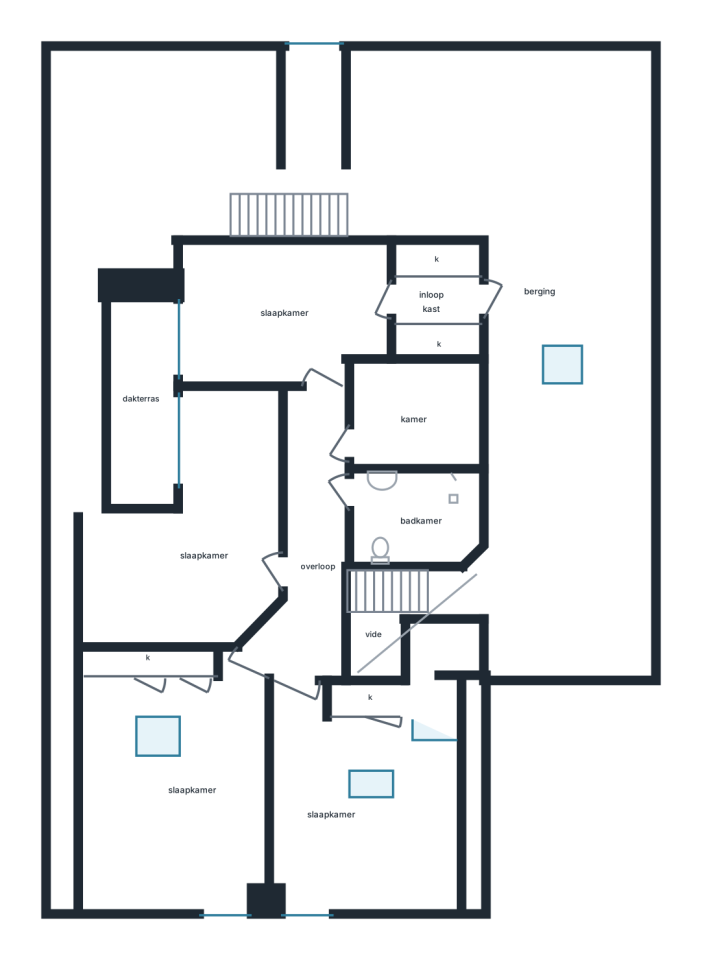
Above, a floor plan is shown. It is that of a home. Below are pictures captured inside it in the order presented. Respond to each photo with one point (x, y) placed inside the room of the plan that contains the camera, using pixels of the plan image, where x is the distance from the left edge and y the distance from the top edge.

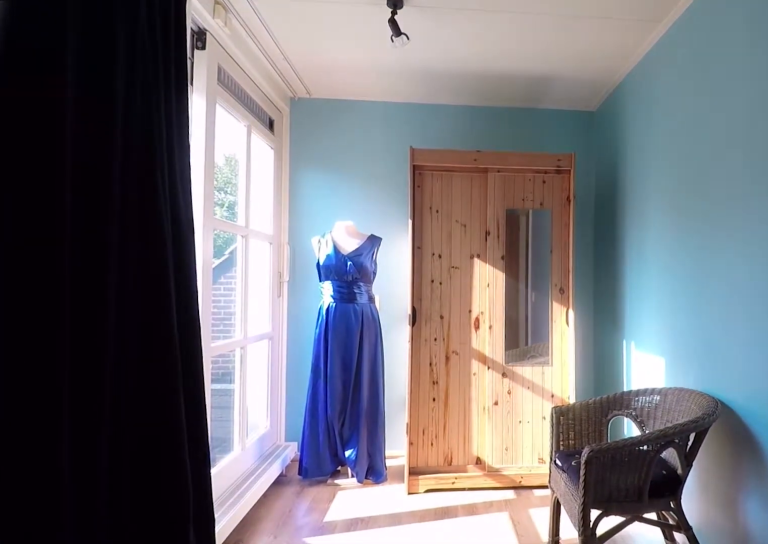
(214, 526)
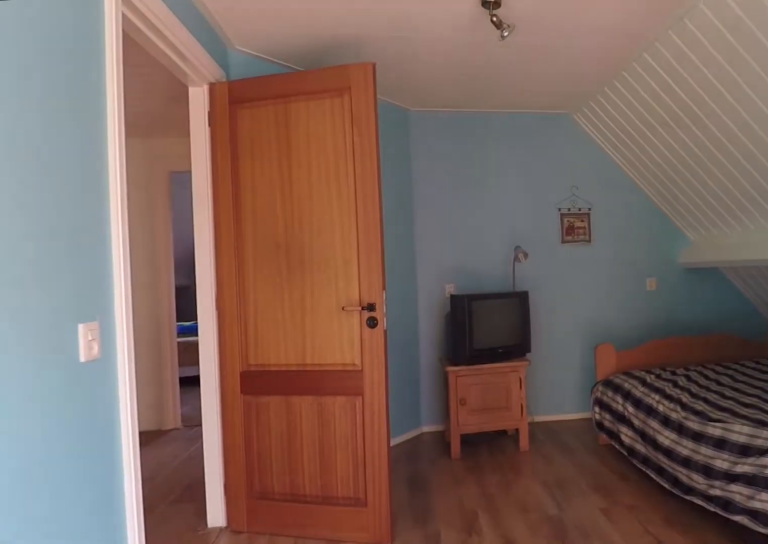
(214, 526)
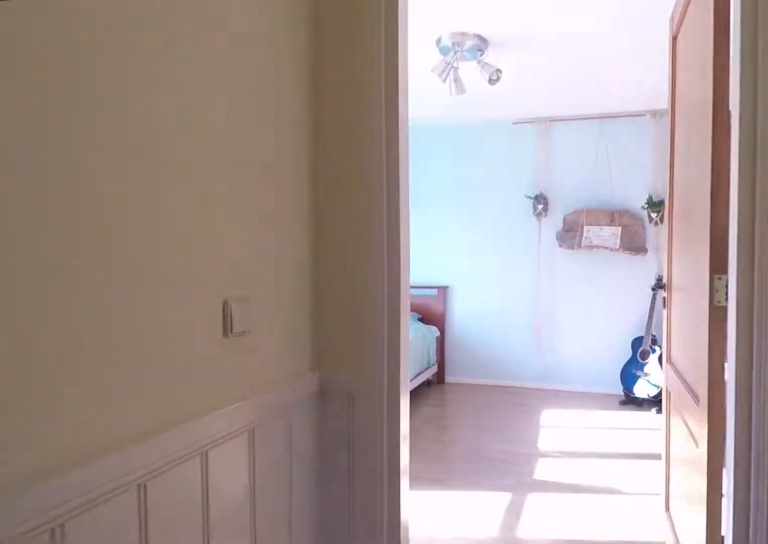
(311, 545)
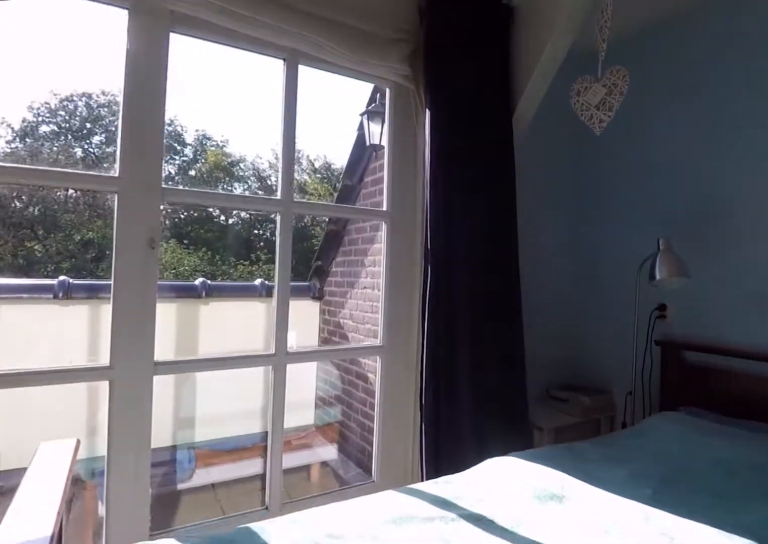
(282, 312)
